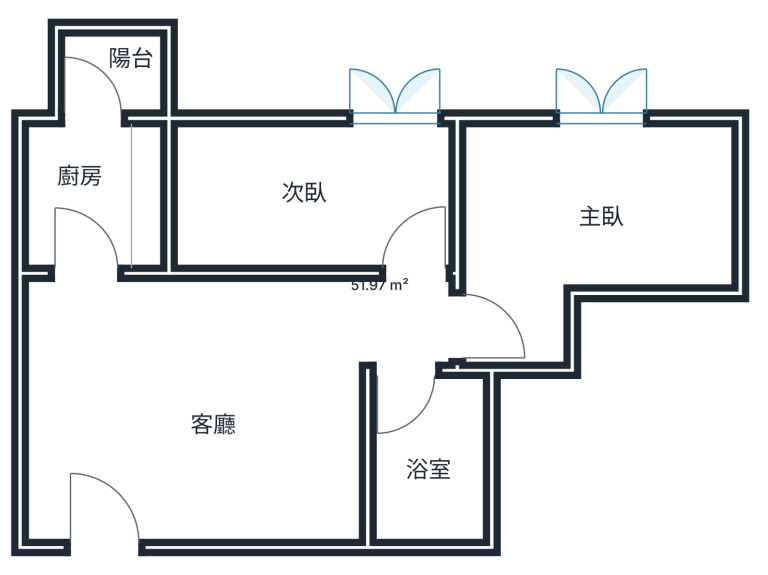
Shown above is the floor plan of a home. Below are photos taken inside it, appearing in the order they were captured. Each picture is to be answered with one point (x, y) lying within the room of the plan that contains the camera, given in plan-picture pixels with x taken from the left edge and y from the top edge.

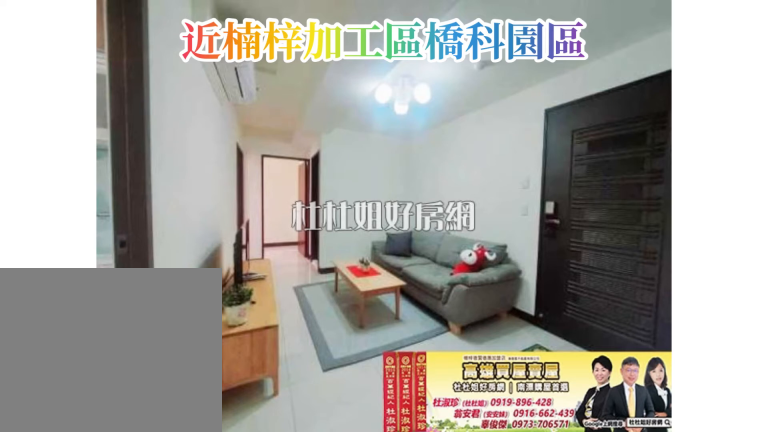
(207, 344)
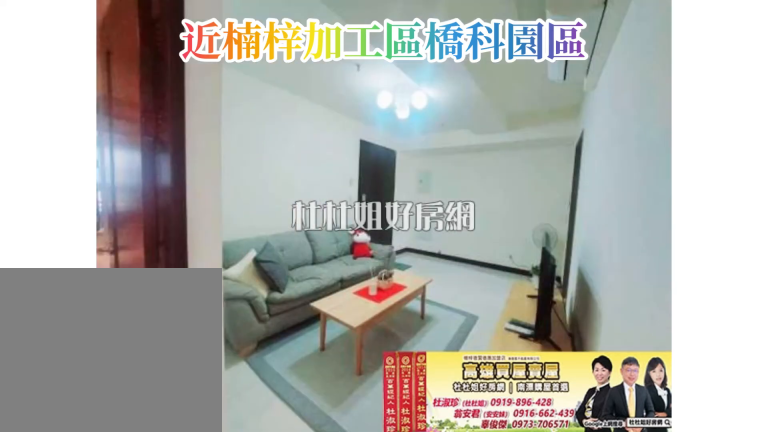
(207, 344)
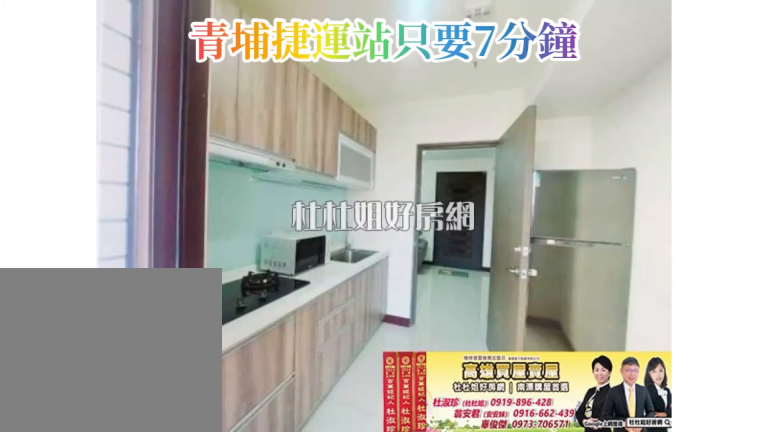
(56, 221)
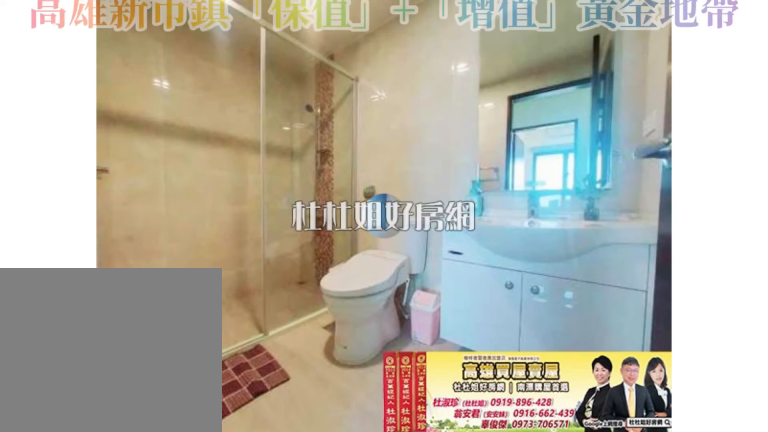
(437, 521)
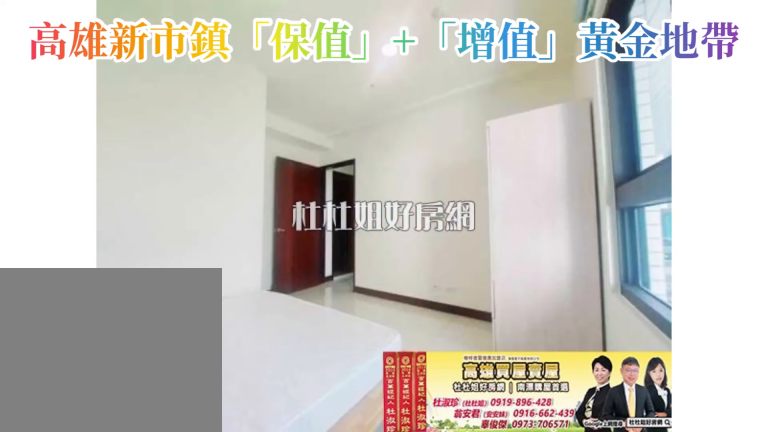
(687, 224)
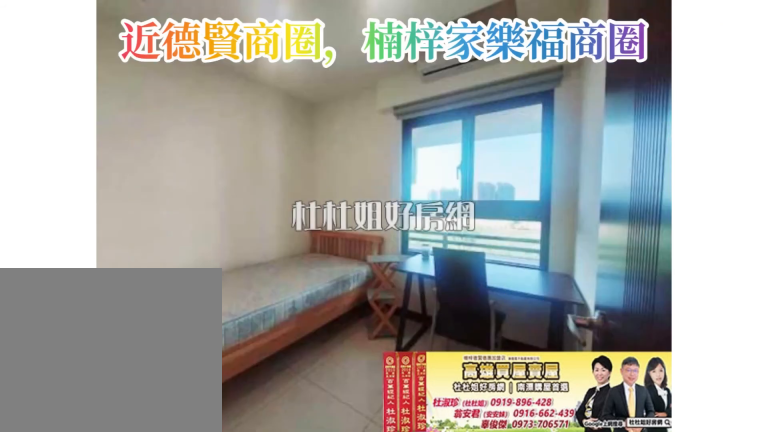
(407, 160)
